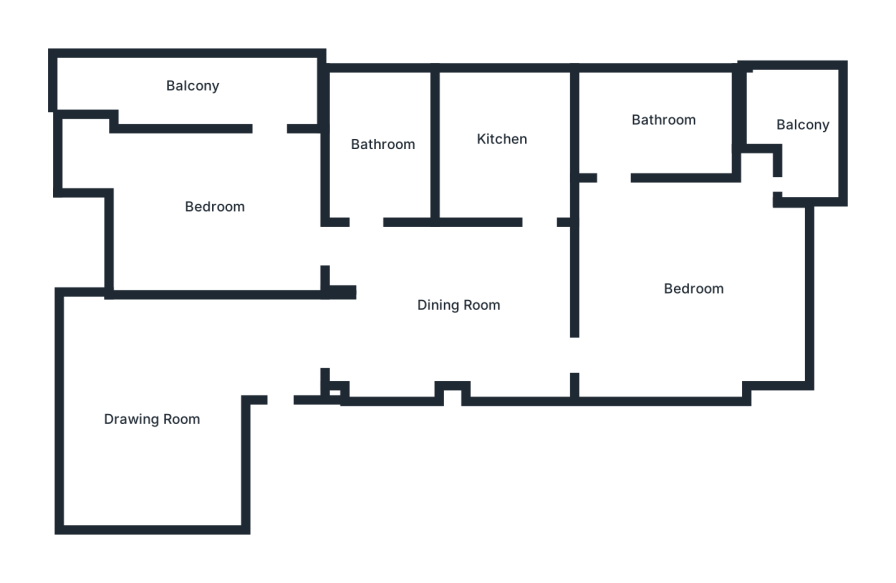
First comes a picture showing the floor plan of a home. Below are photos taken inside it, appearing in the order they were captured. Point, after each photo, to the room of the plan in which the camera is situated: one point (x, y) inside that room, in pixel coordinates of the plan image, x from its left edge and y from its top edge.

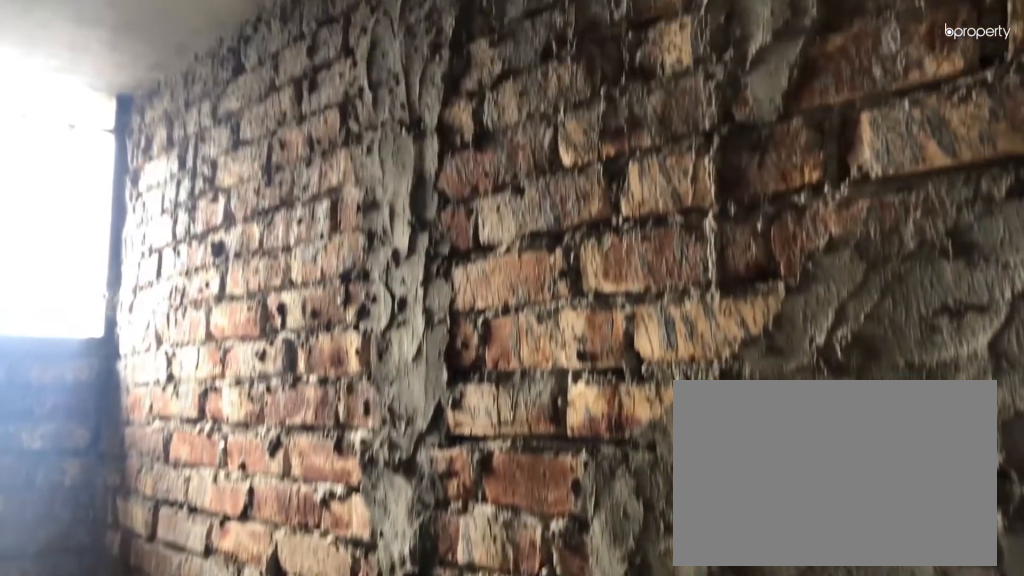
(376, 144)
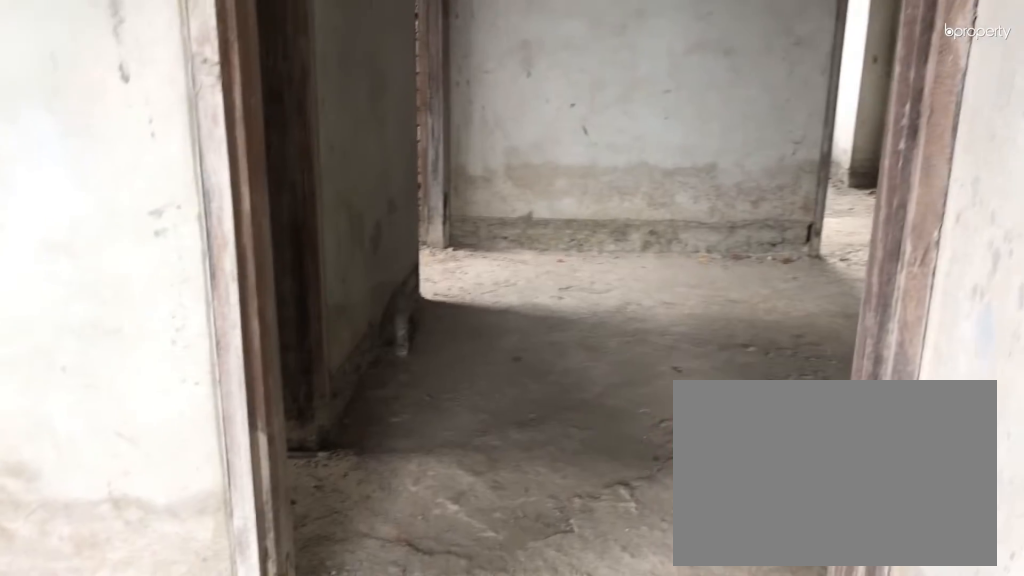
(212, 208)
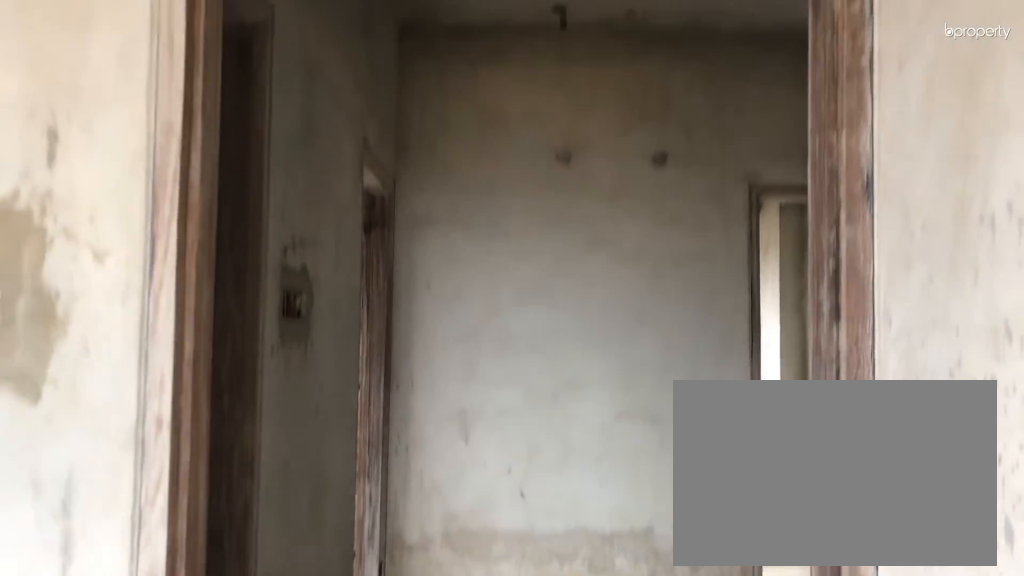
(212, 208)
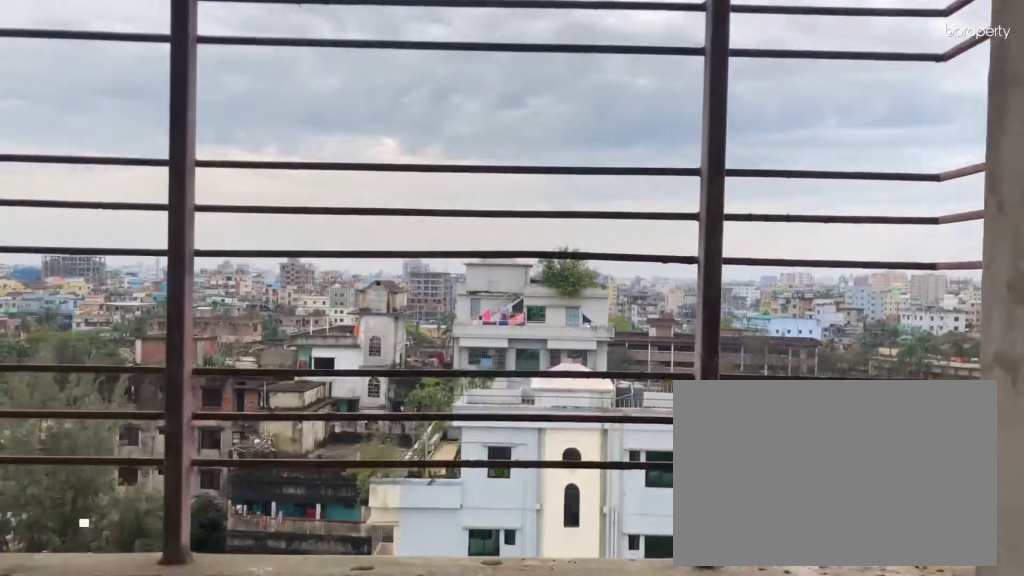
(194, 88)
